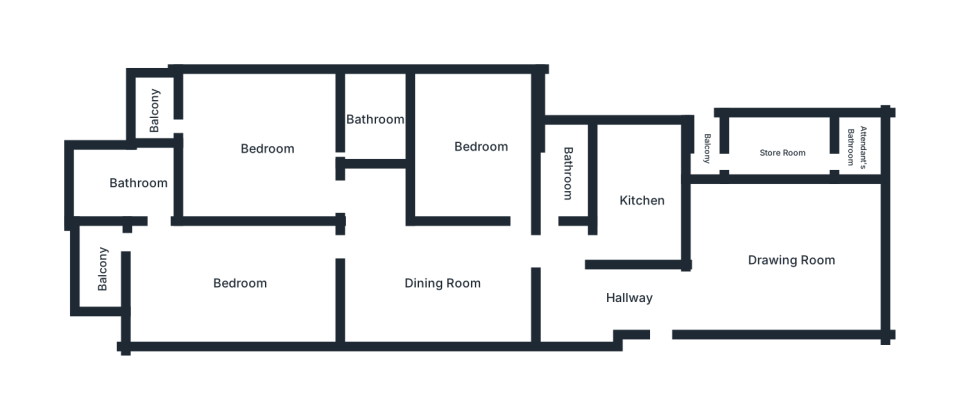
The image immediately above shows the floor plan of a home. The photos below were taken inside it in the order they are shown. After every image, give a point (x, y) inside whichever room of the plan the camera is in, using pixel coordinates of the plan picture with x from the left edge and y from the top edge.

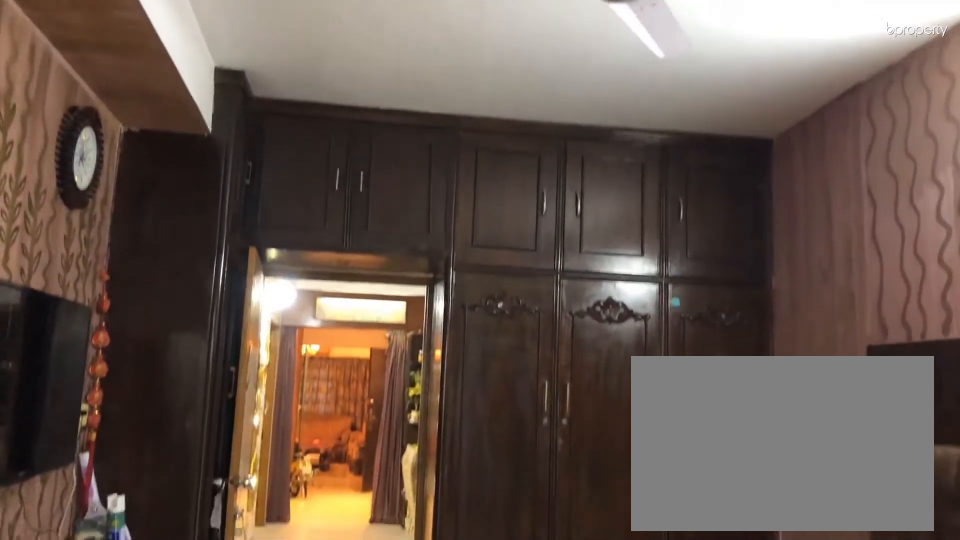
(241, 287)
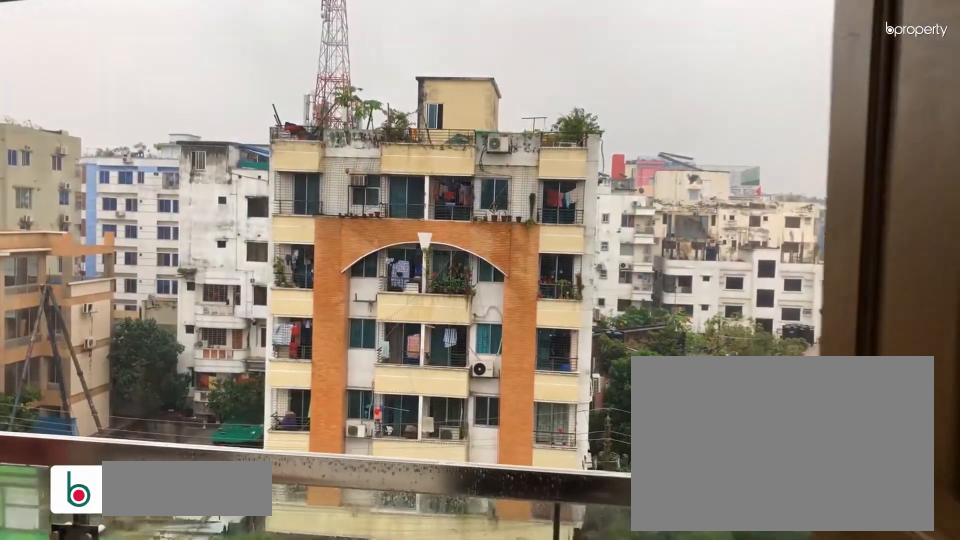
(105, 265)
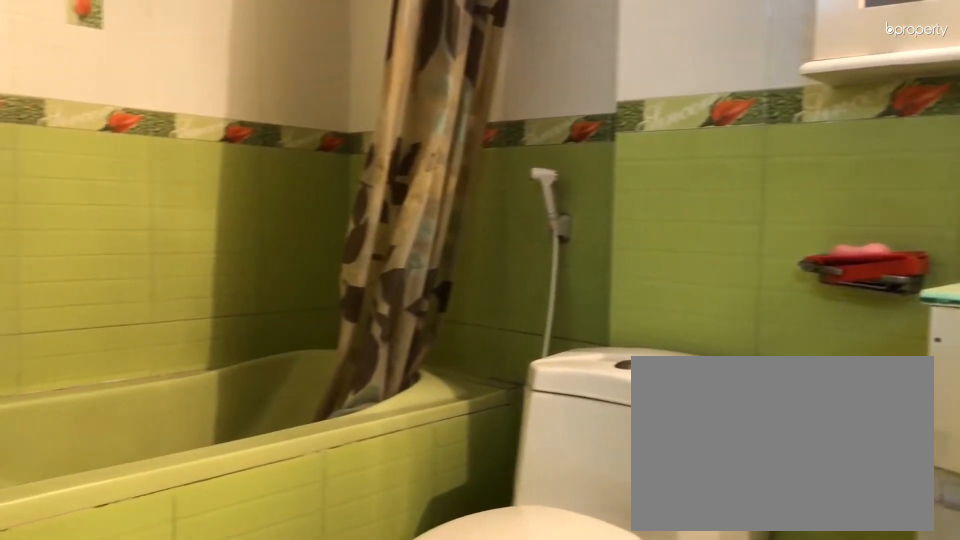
(137, 179)
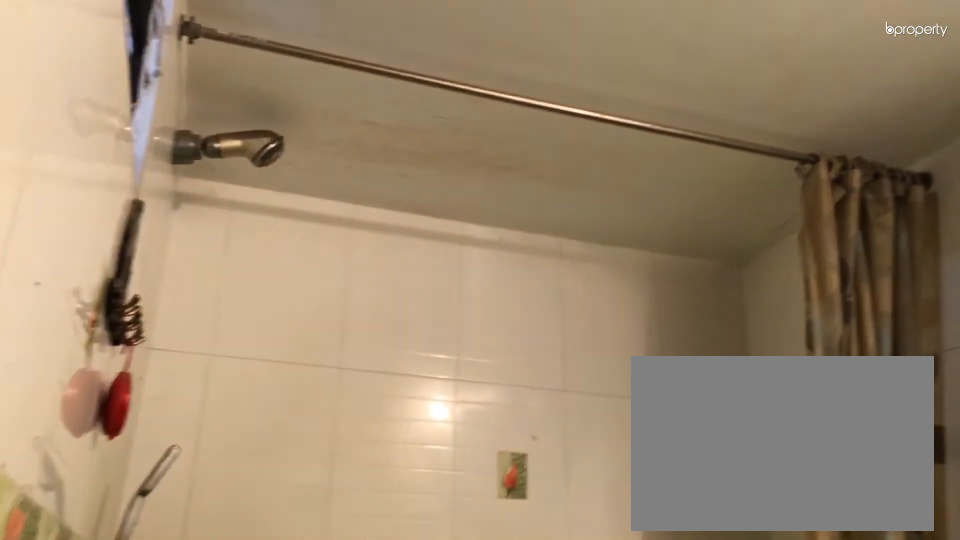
(137, 179)
